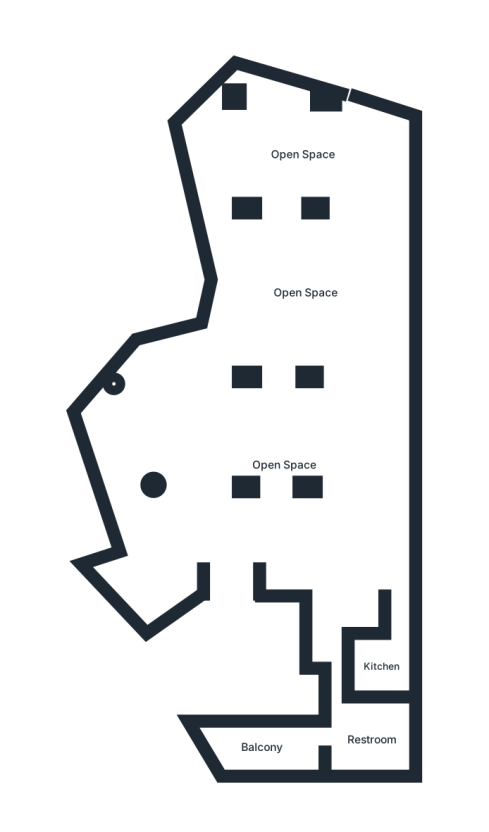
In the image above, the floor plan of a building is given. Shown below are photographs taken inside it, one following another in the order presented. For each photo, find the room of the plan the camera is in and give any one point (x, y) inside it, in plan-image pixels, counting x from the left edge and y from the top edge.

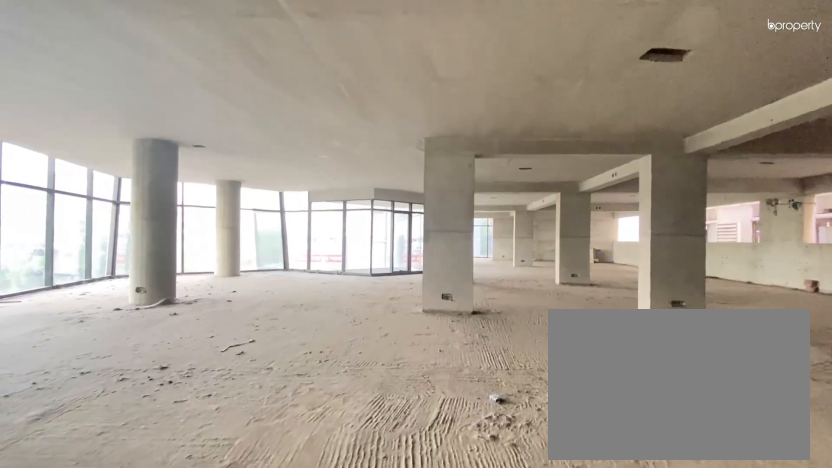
(268, 533)
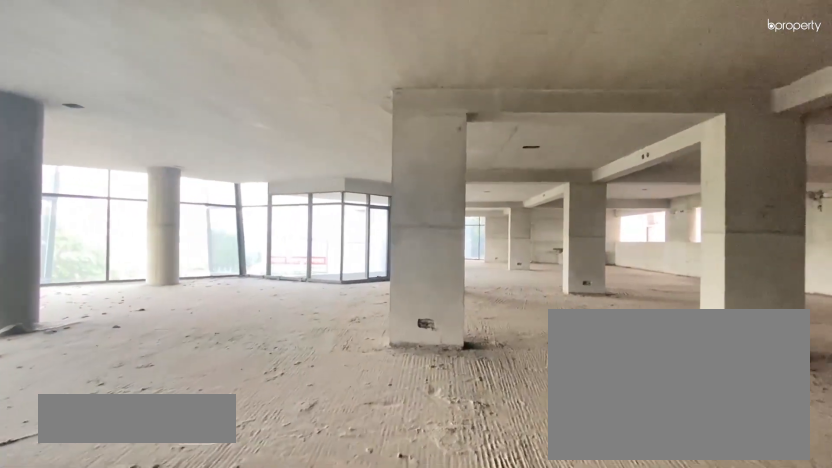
(268, 533)
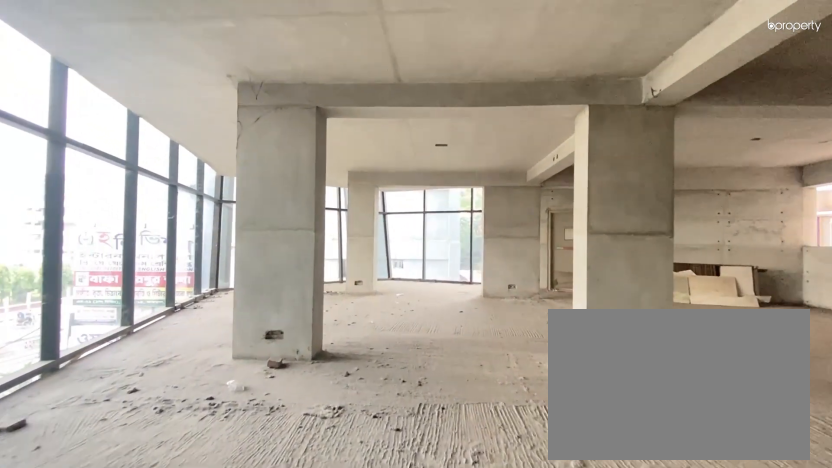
(278, 345)
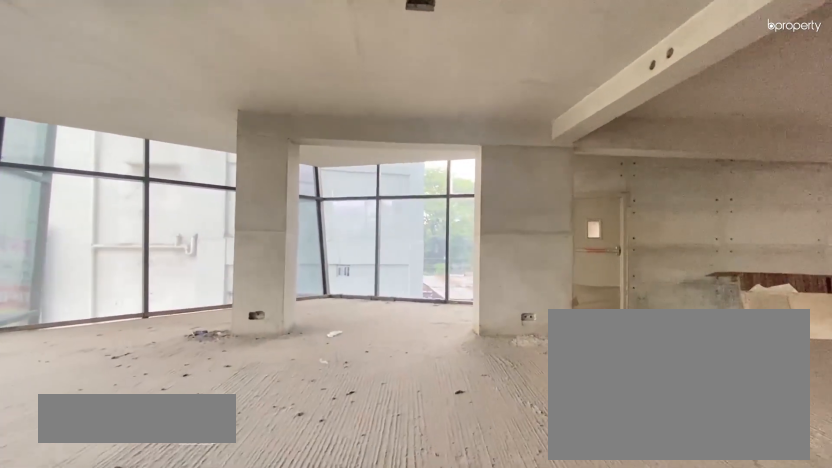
(317, 161)
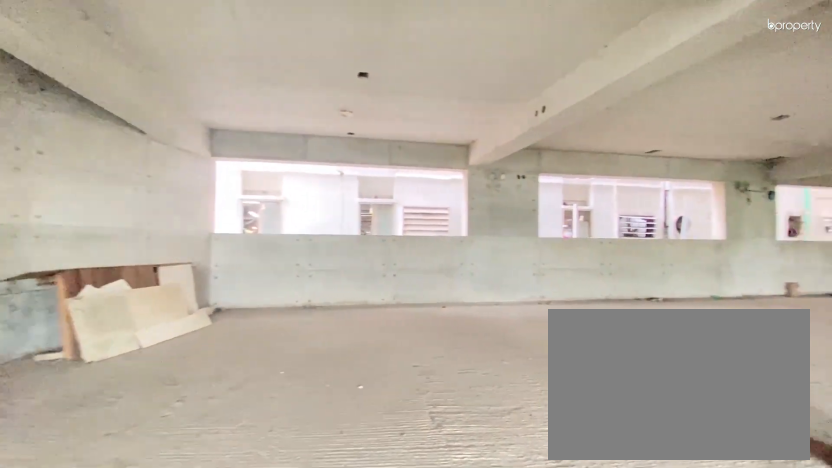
(317, 161)
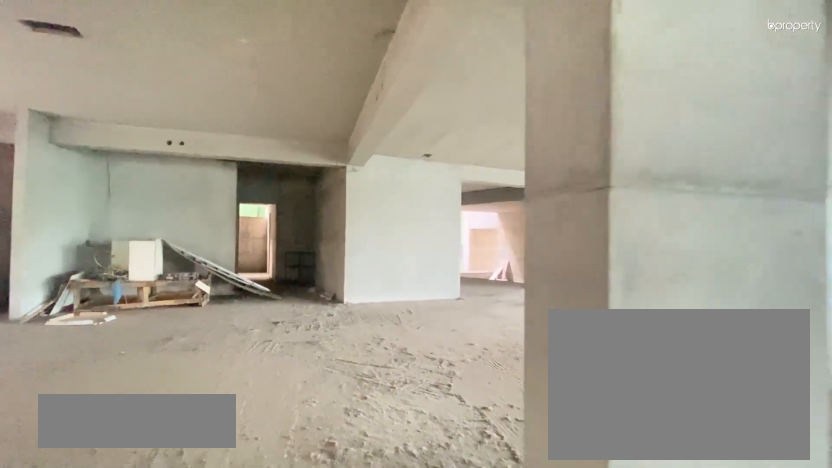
(385, 509)
